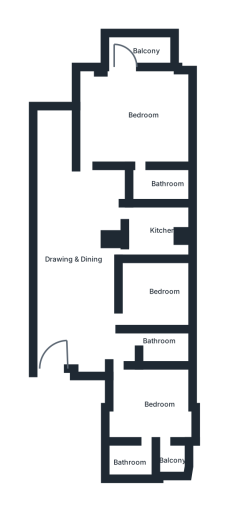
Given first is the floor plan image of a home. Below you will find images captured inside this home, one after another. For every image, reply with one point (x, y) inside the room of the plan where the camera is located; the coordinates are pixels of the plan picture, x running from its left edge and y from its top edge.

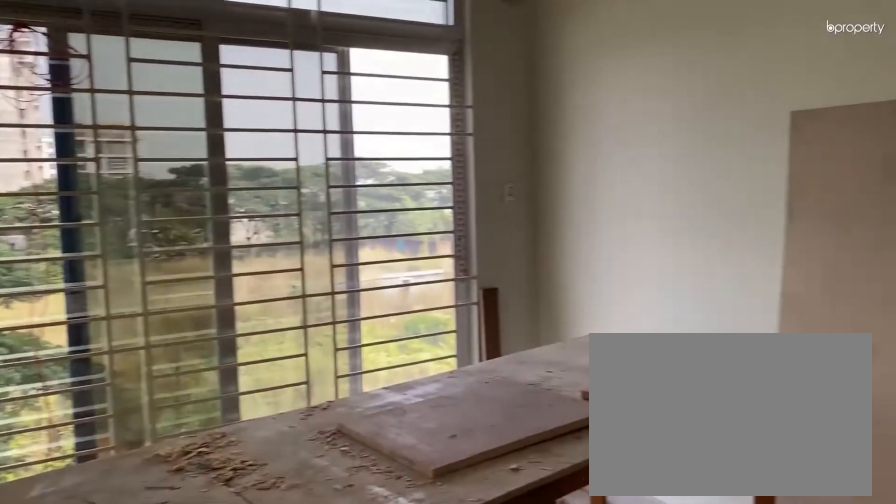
(140, 111)
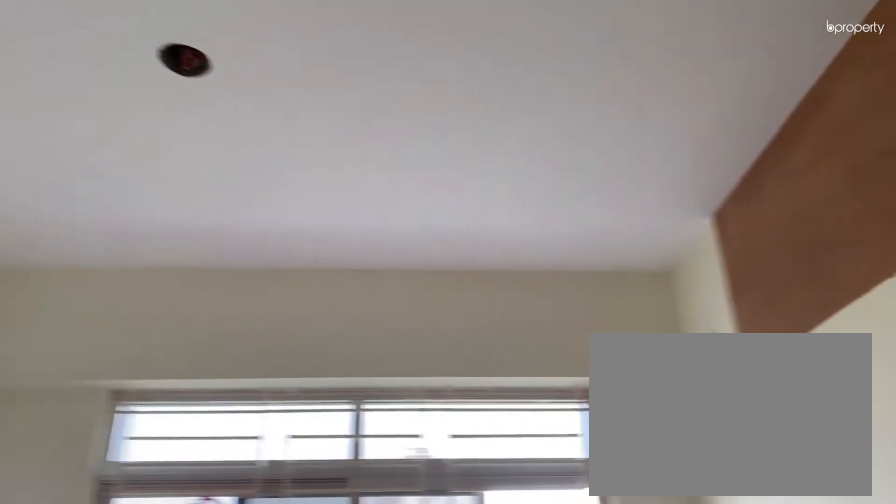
(140, 117)
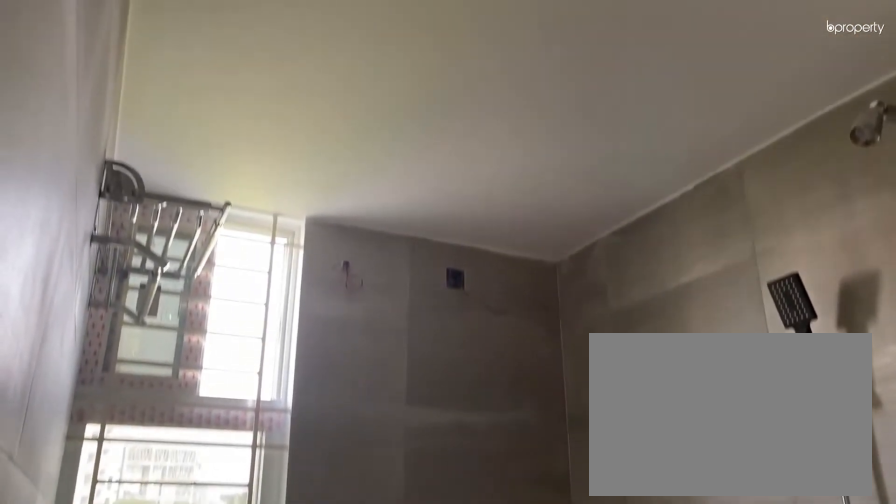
(150, 182)
